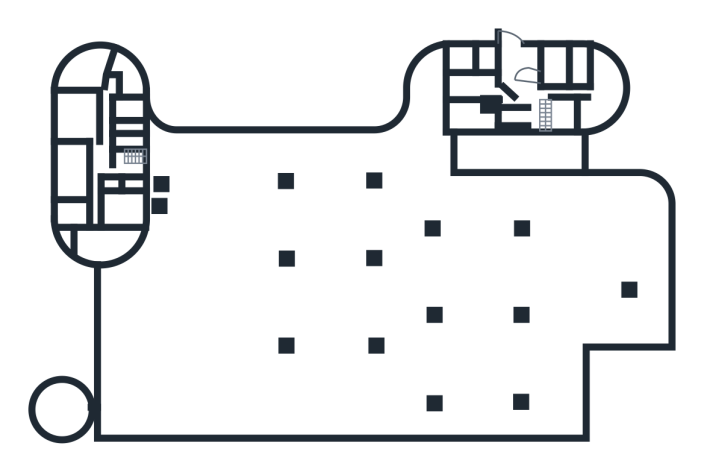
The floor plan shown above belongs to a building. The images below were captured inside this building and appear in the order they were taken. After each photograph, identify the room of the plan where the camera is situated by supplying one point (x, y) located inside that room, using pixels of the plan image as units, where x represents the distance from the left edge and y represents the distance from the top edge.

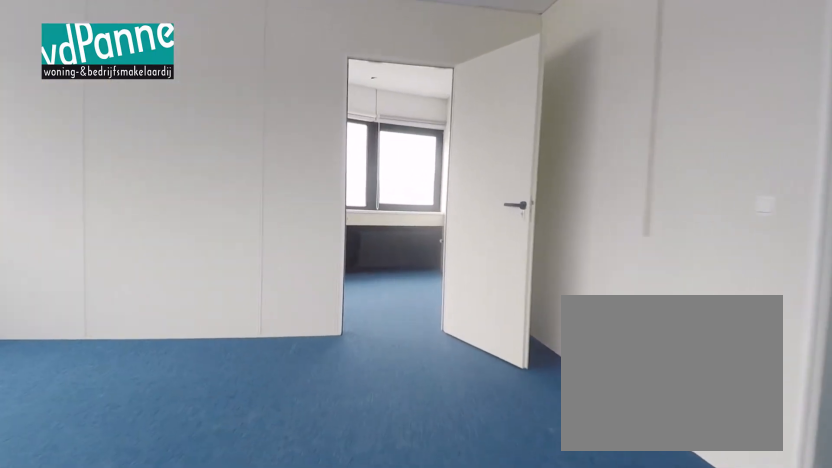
(106, 244)
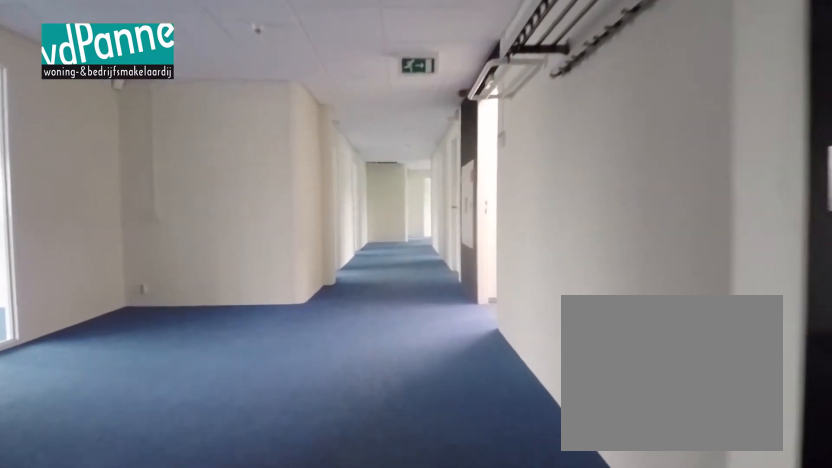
(107, 154)
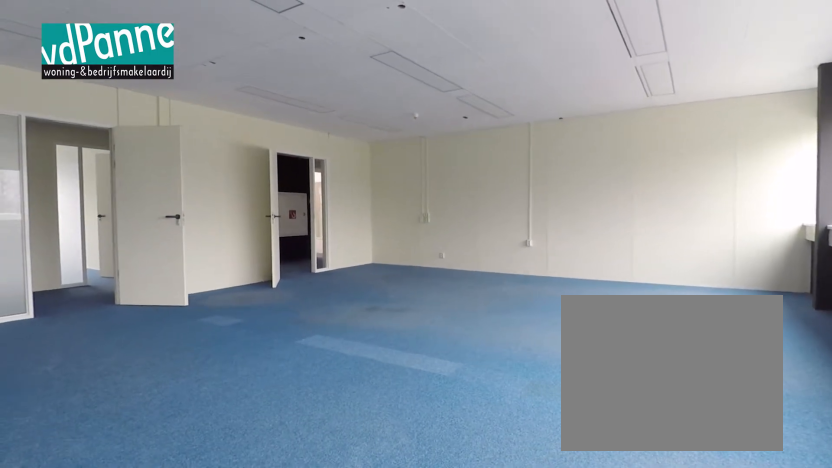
(77, 115)
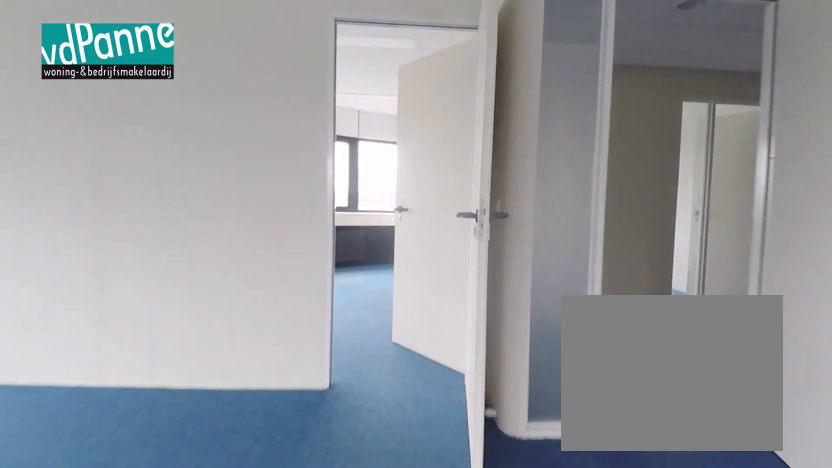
(86, 70)
